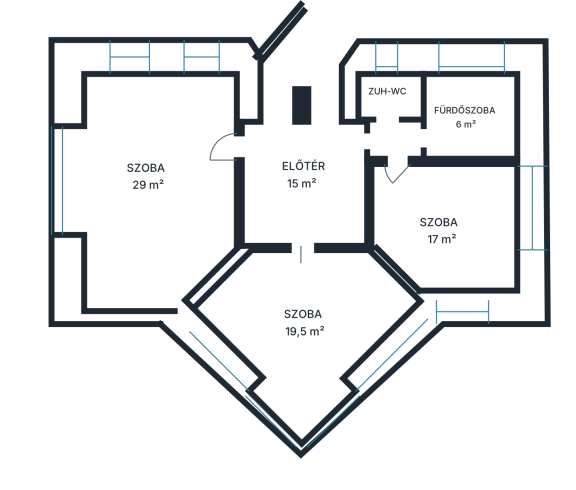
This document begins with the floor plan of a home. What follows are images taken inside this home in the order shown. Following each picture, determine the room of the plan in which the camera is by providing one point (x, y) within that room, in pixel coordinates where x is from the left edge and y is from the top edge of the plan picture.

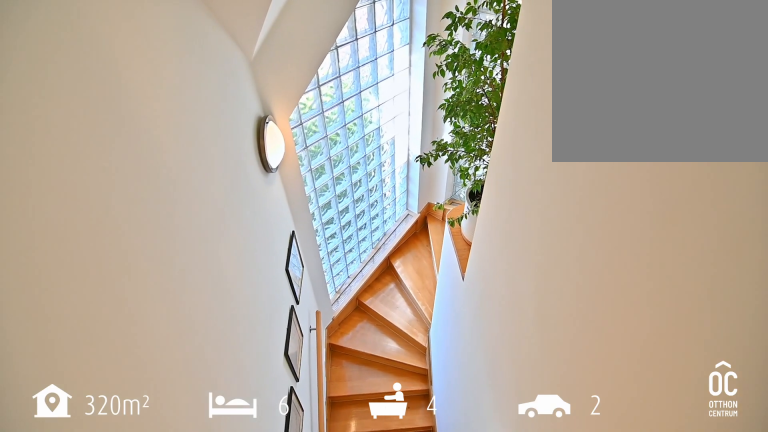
(299, 72)
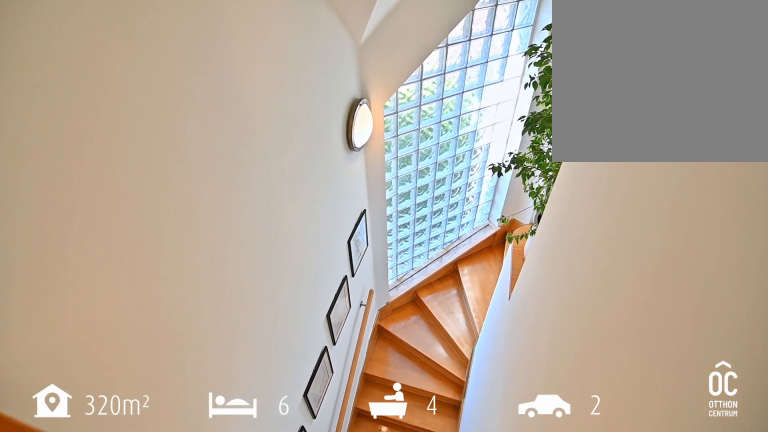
(299, 72)
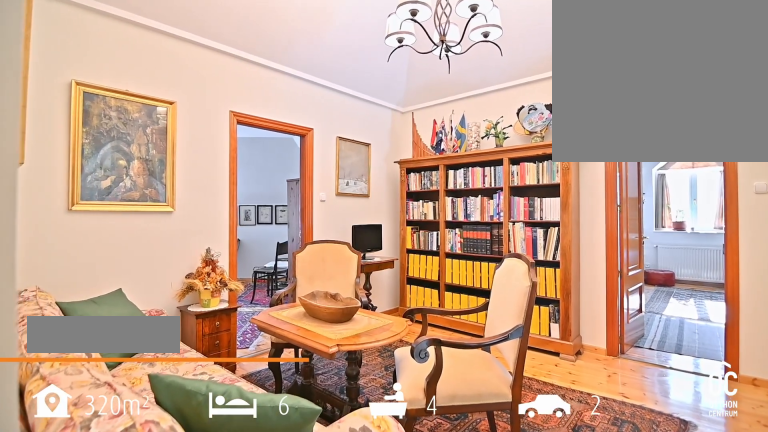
(302, 183)
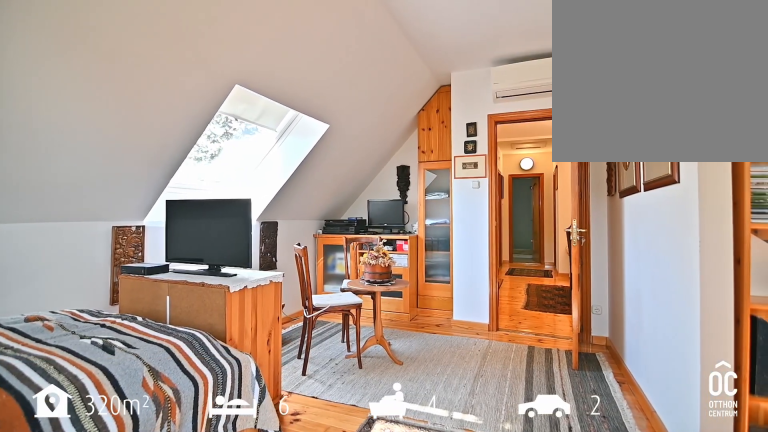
(150, 180)
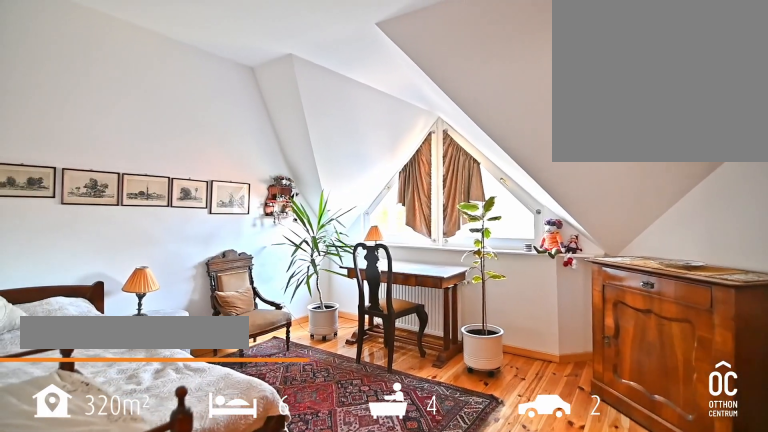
(300, 320)
